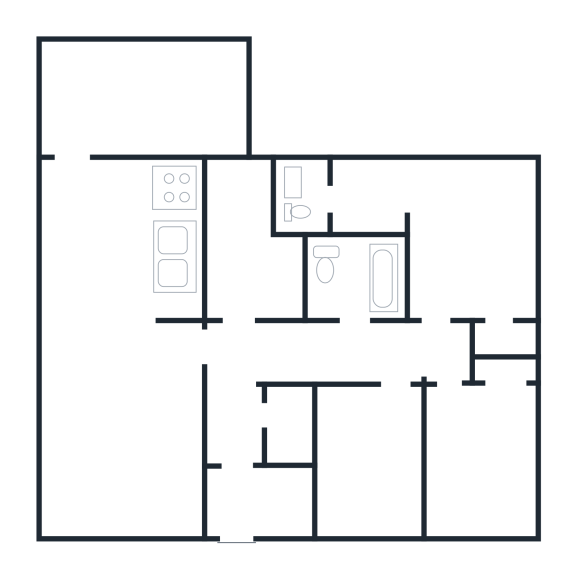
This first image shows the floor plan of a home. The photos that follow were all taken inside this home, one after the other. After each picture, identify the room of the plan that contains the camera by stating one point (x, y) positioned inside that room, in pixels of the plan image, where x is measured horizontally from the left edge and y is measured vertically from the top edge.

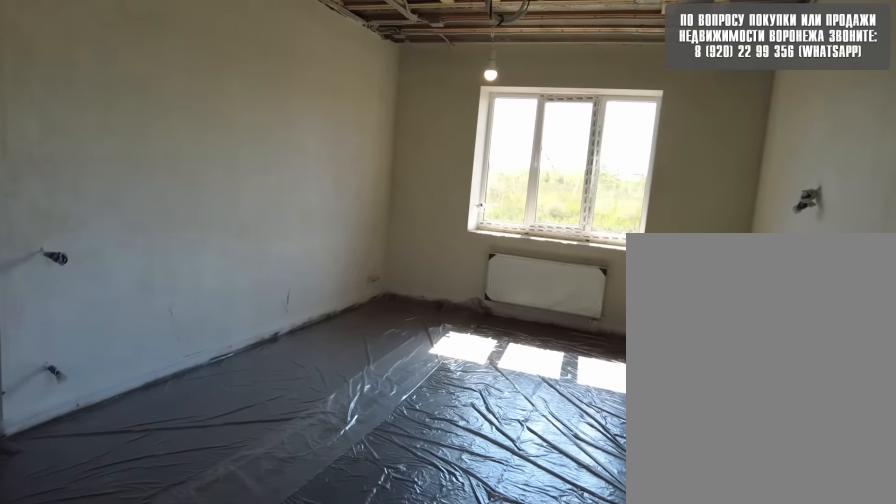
(96, 279)
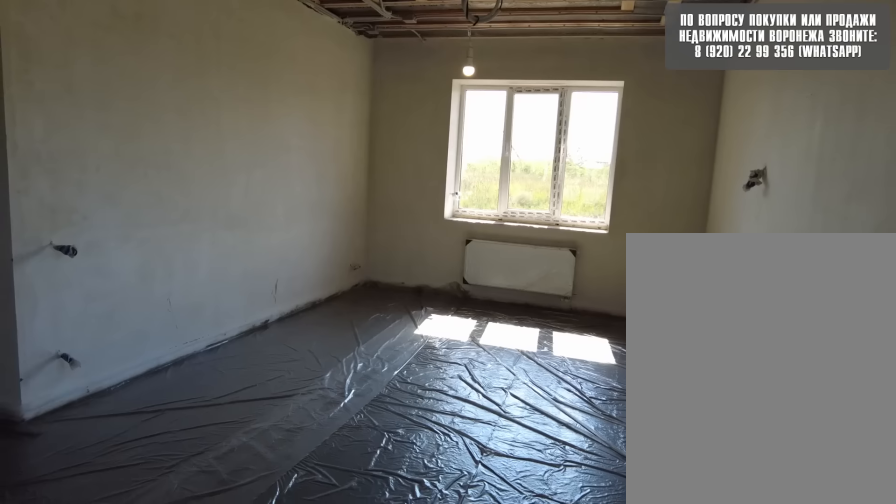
(96, 262)
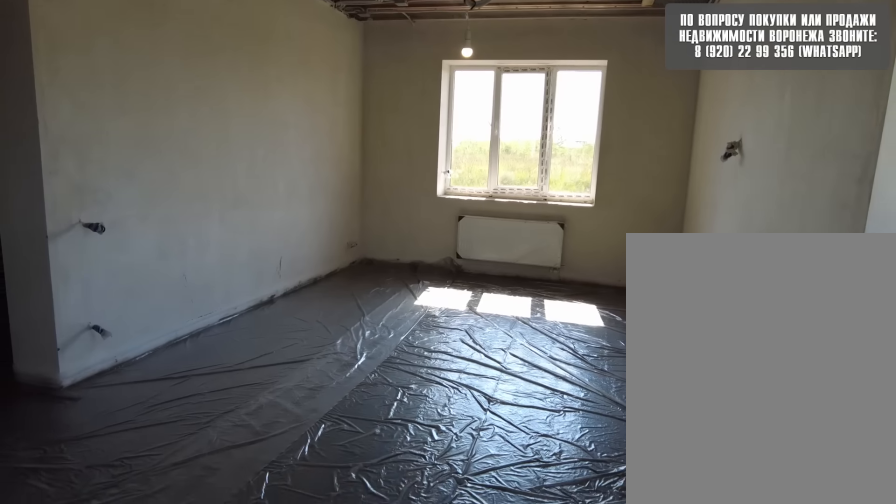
(98, 245)
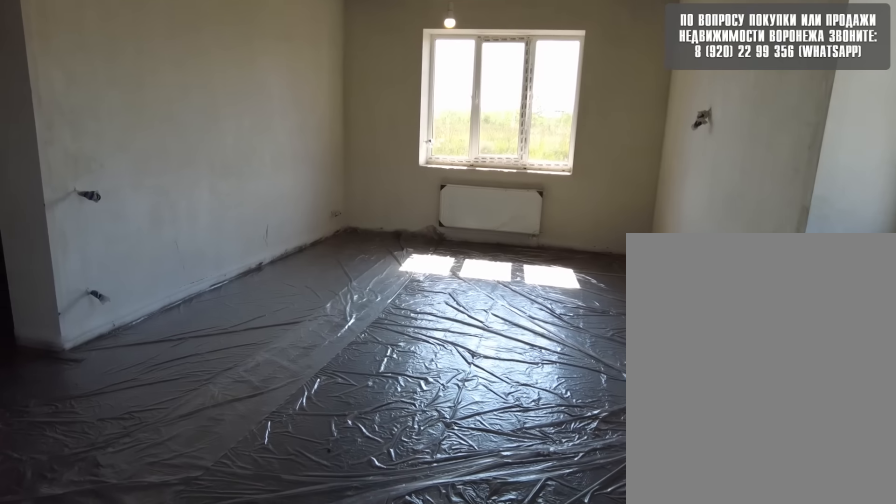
(98, 229)
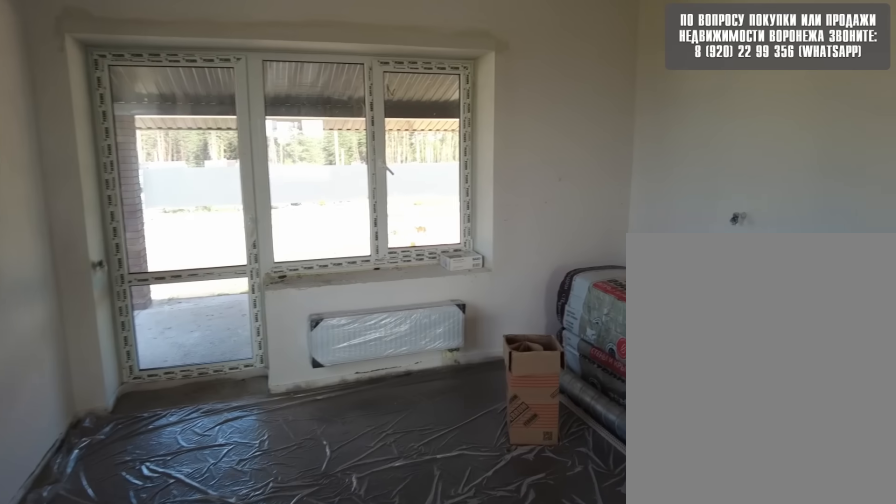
(98, 208)
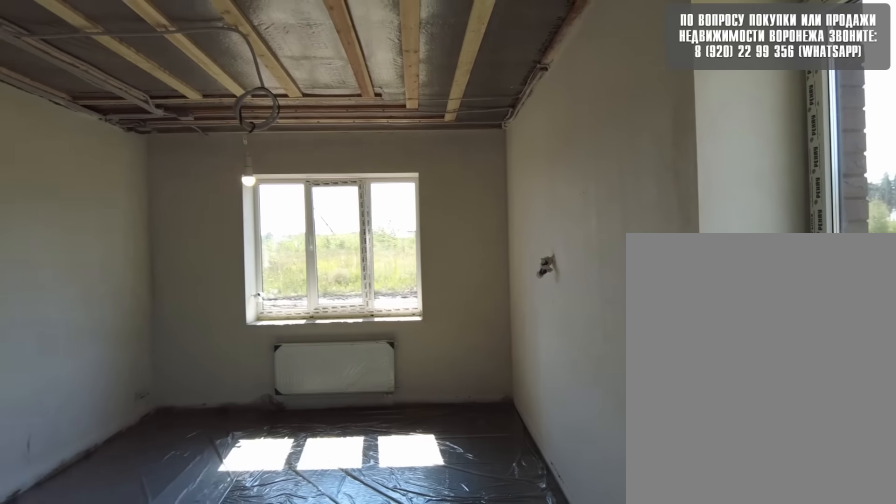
(98, 206)
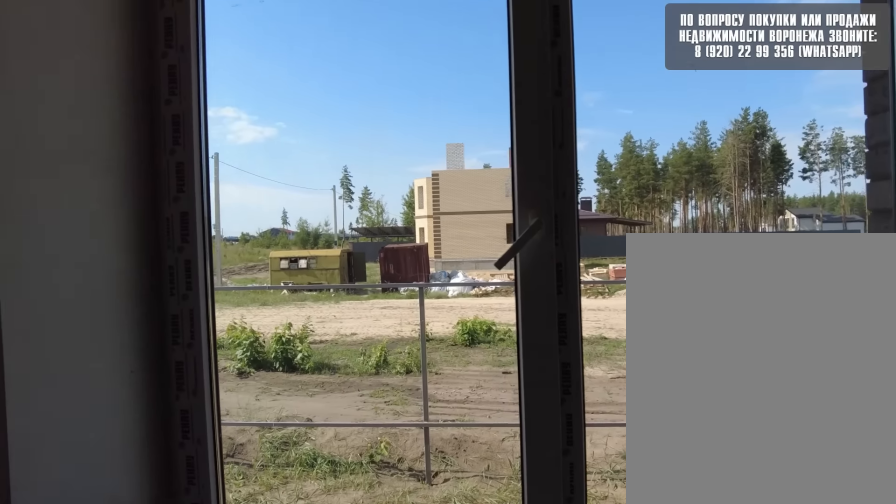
(98, 207)
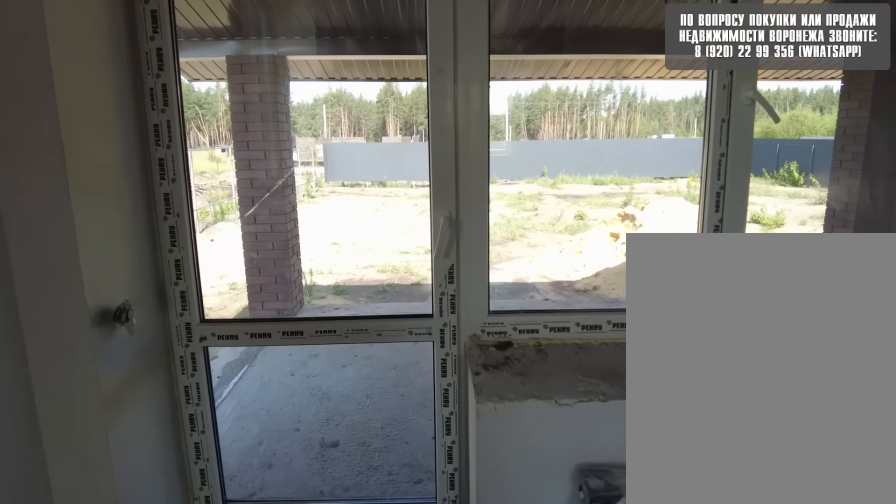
(100, 201)
